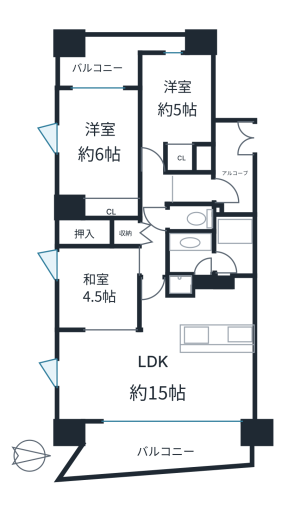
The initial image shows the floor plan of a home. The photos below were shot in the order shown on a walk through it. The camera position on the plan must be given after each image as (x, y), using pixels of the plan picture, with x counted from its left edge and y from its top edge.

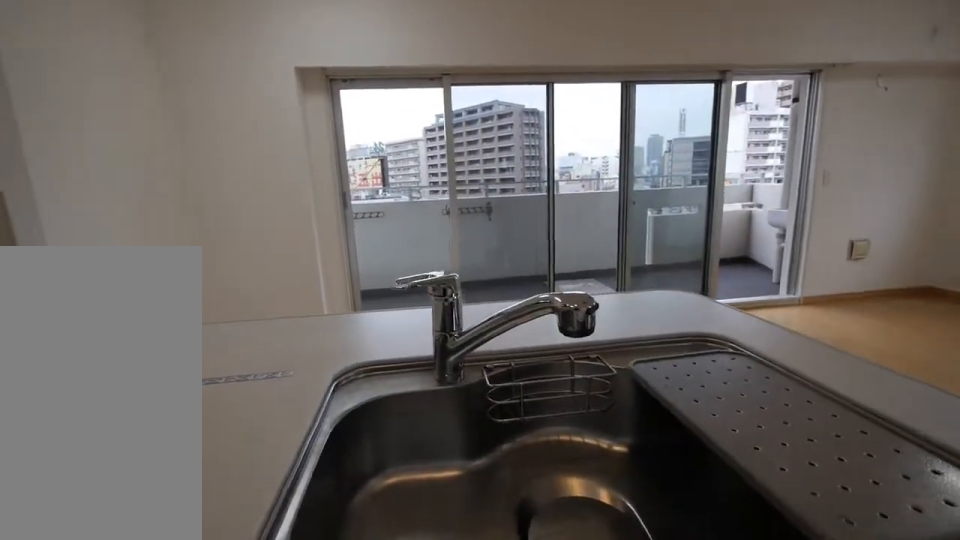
(200, 308)
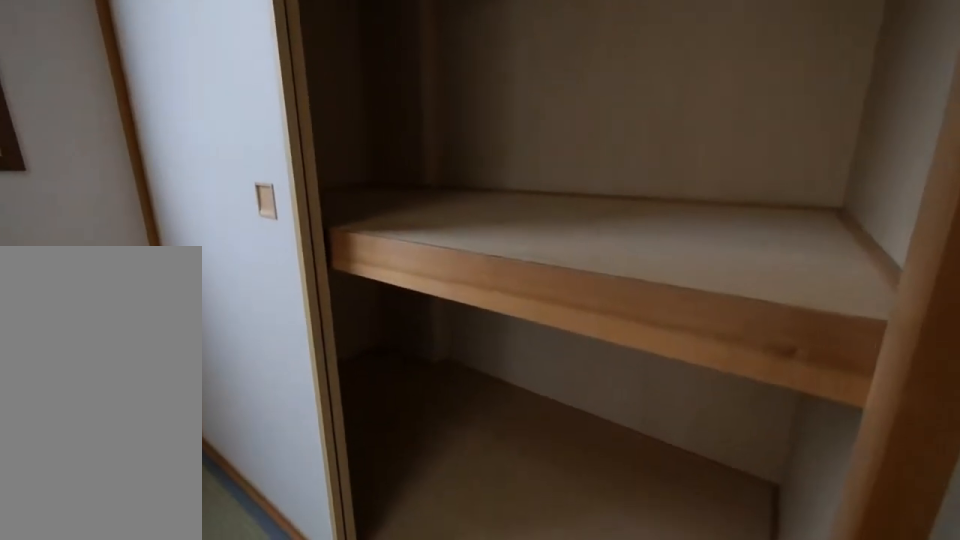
(88, 298)
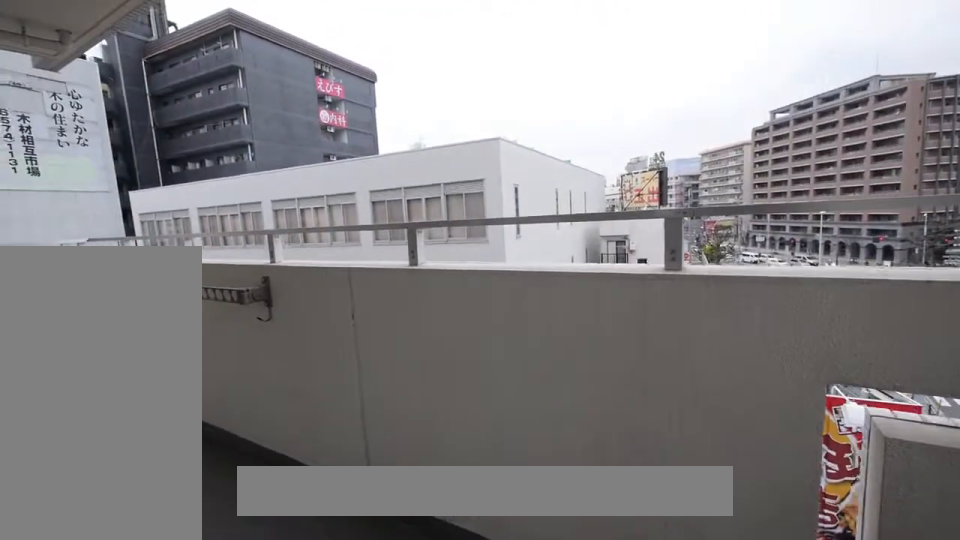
(100, 449)
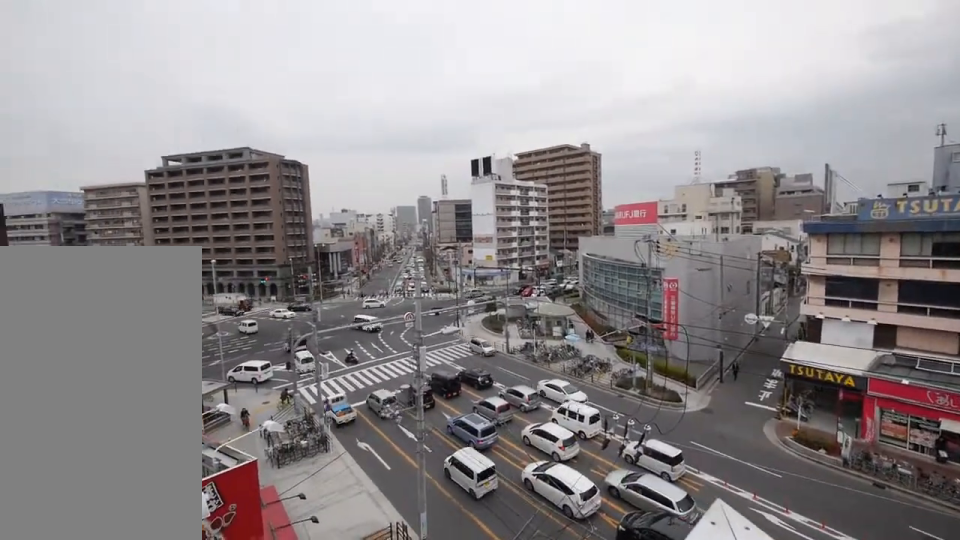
(100, 449)
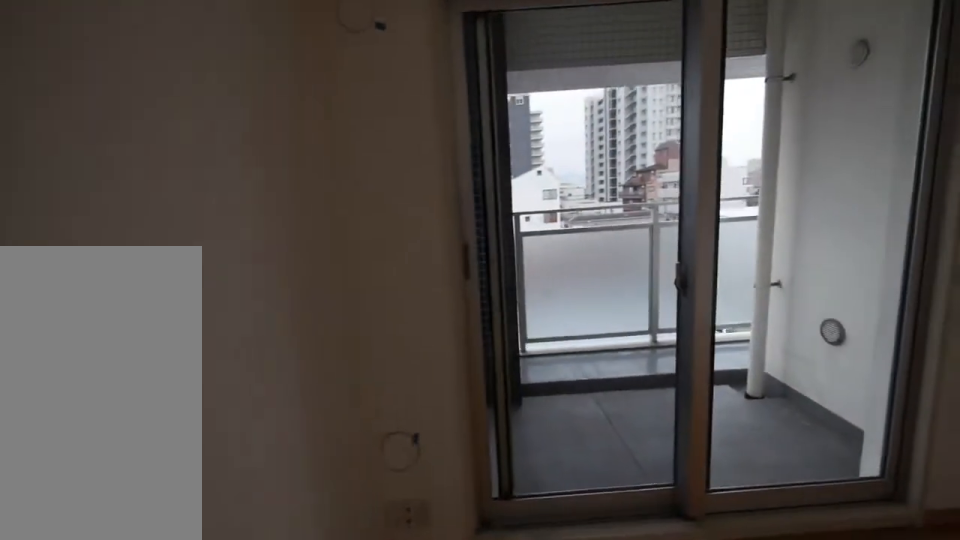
(88, 168)
